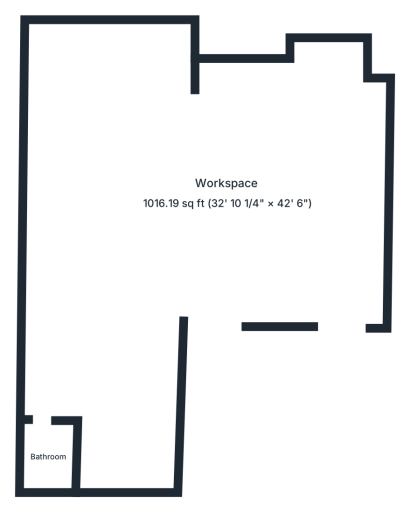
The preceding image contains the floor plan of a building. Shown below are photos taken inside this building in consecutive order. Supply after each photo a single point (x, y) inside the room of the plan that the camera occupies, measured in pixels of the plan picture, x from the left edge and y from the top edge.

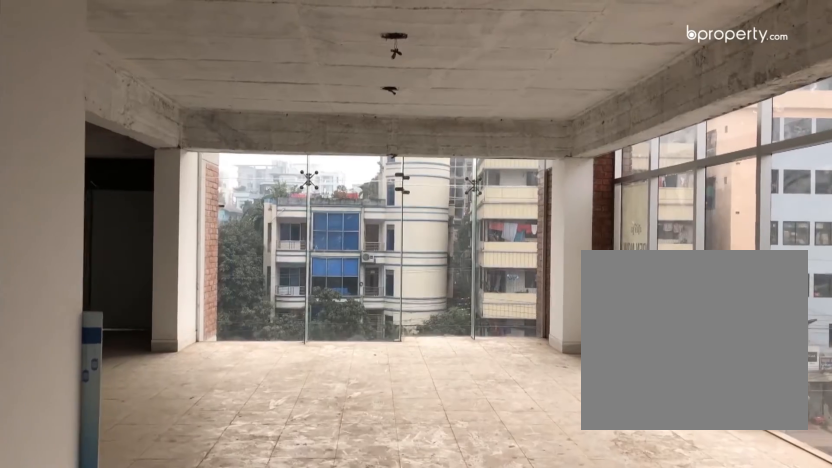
(229, 196)
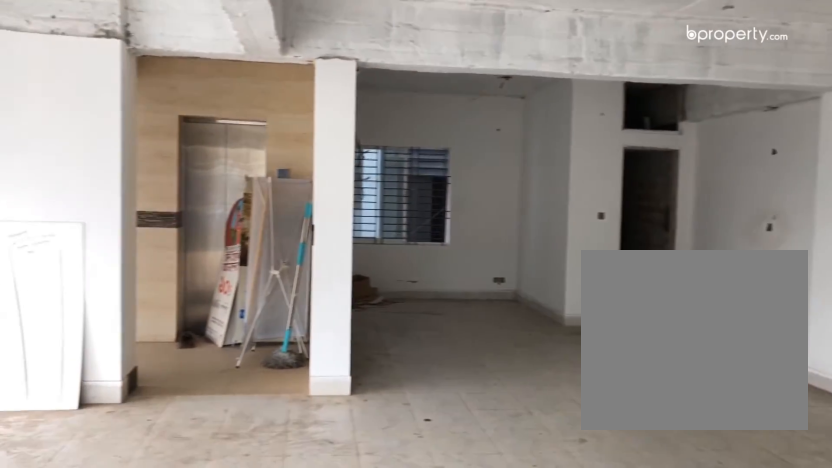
(229, 196)
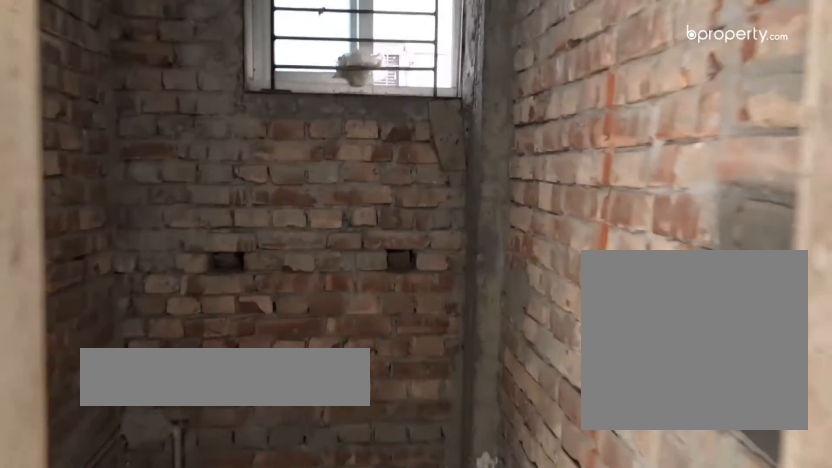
(49, 460)
